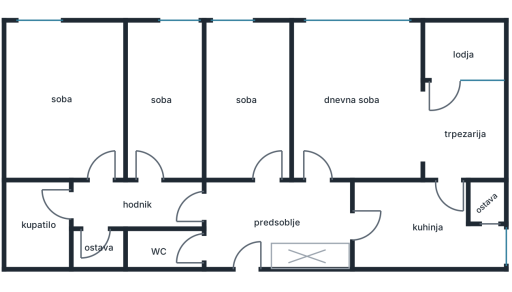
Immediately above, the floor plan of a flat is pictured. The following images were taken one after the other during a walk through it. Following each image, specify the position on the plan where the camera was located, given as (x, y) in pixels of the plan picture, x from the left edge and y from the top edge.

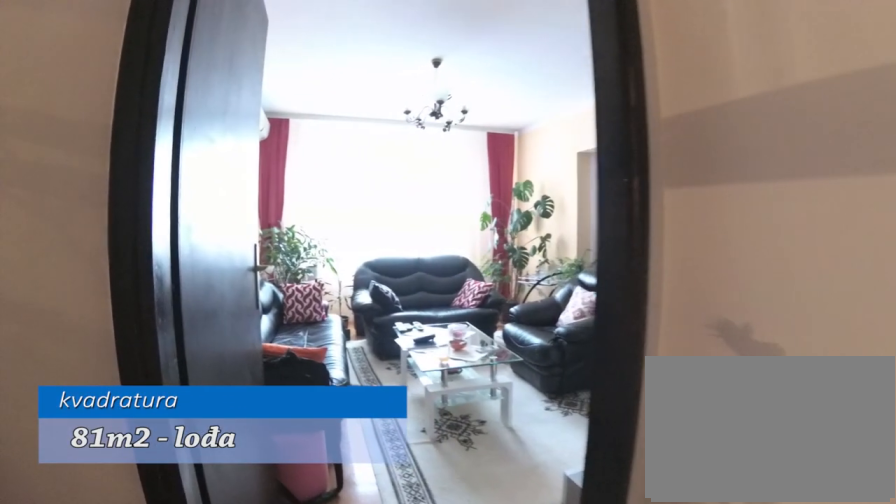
(326, 242)
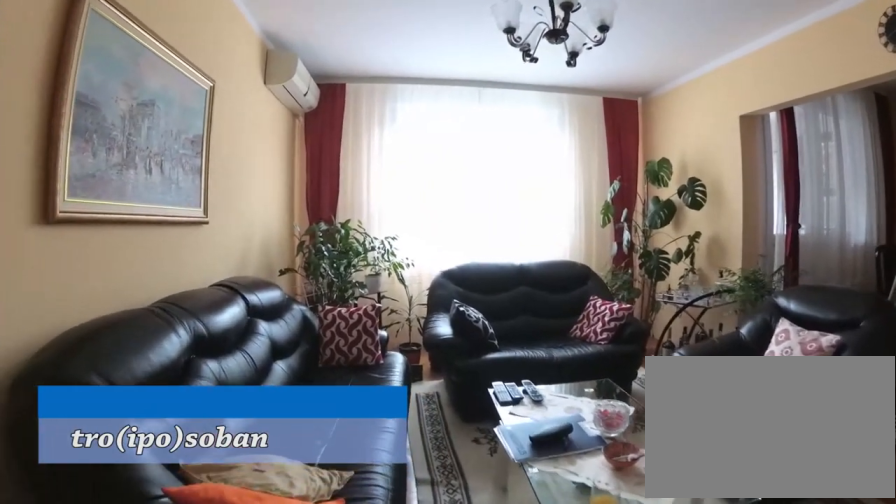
(328, 172)
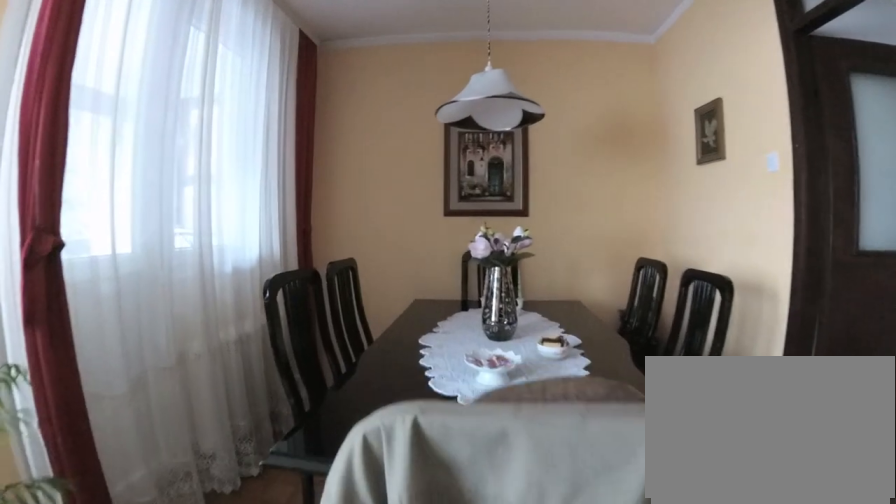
(365, 108)
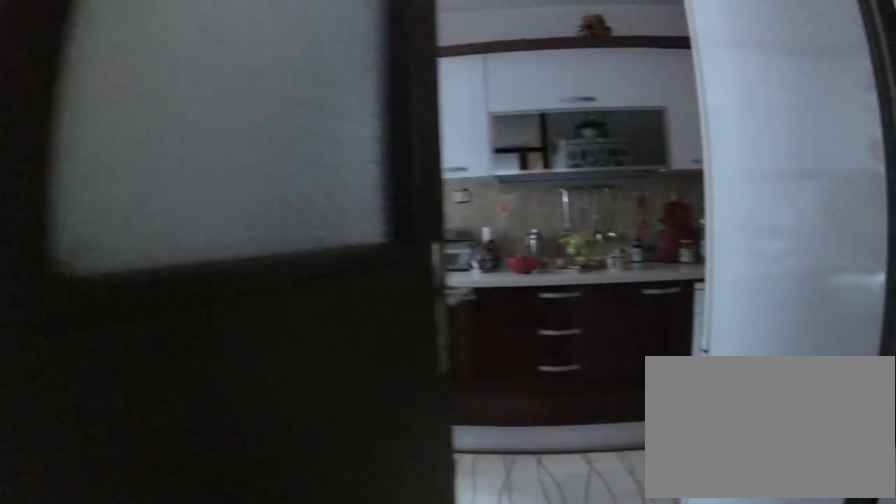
(439, 146)
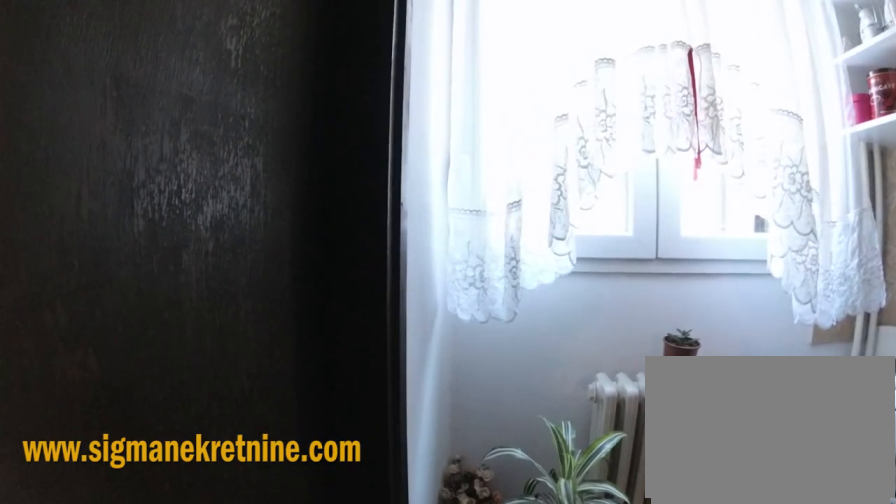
(430, 222)
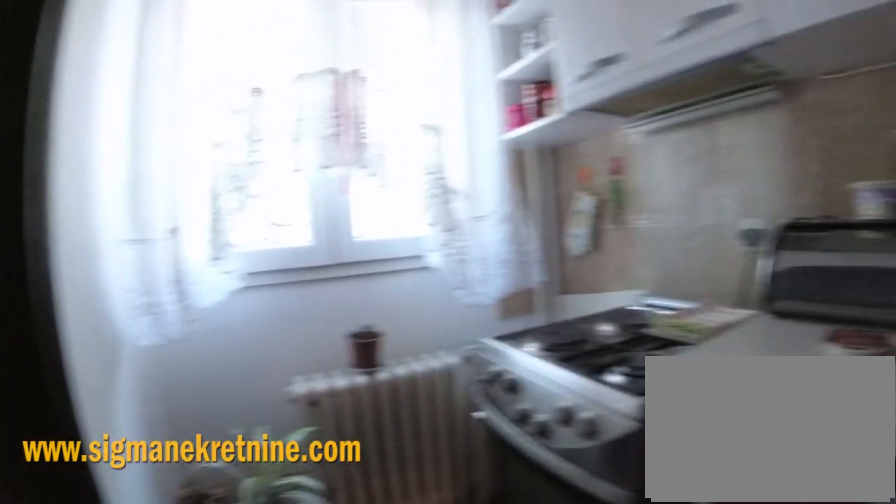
(433, 215)
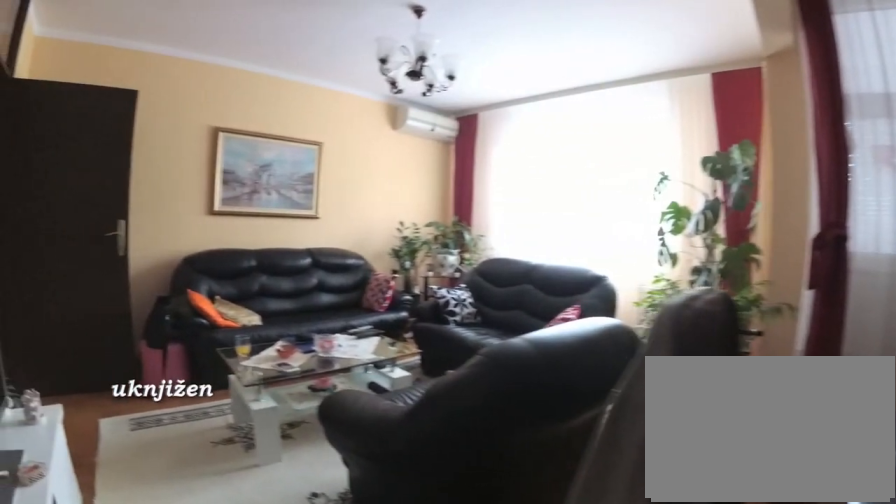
(440, 169)
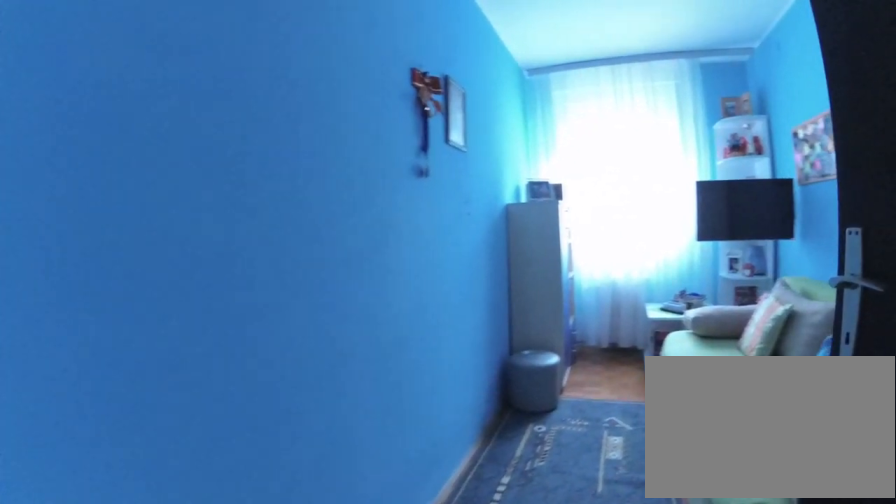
(267, 195)
